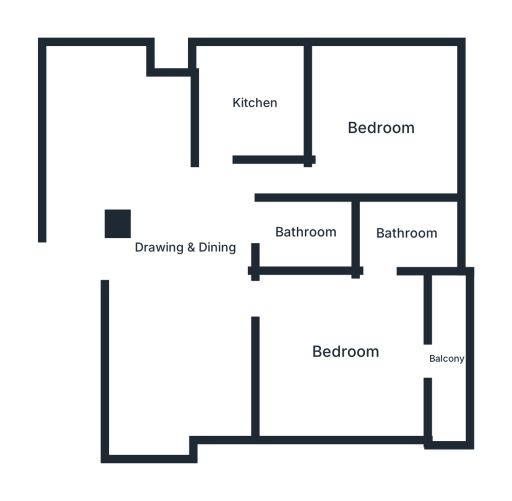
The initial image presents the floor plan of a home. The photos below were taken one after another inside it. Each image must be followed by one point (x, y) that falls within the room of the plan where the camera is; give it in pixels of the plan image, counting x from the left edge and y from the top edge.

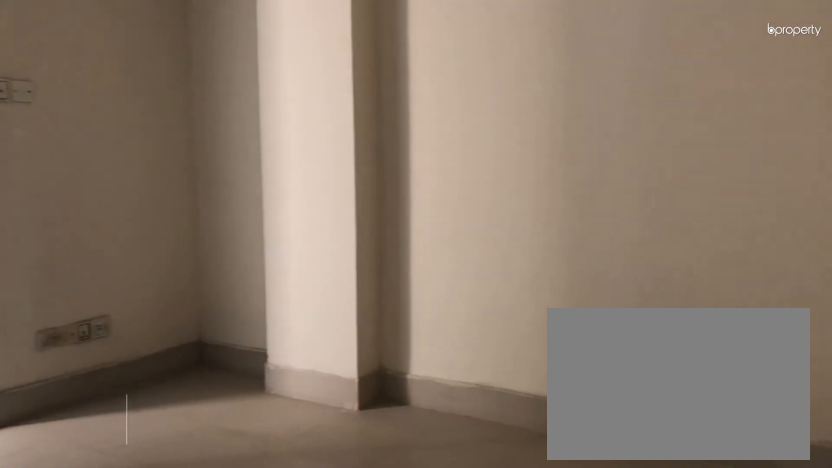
(342, 347)
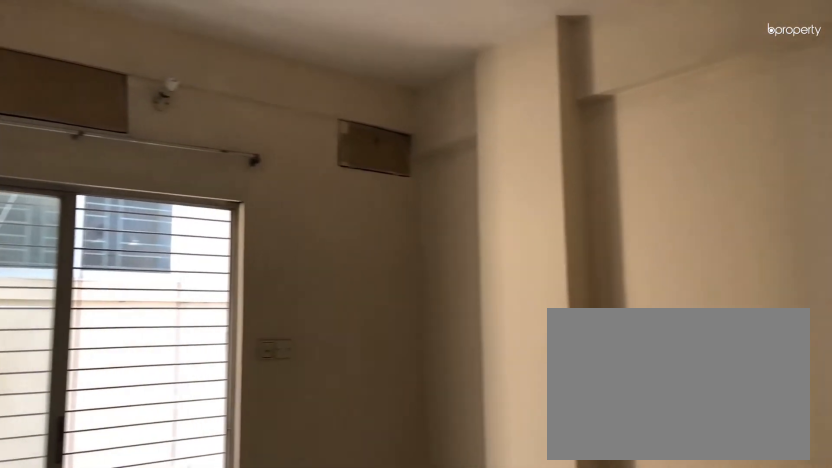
(343, 347)
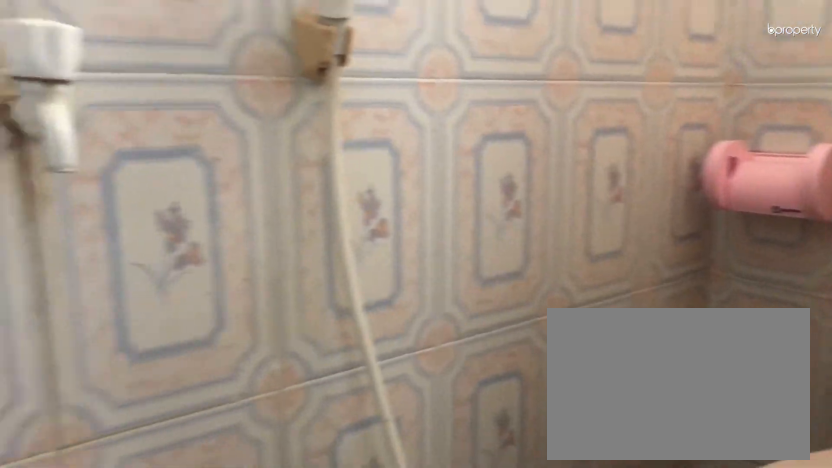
(408, 233)
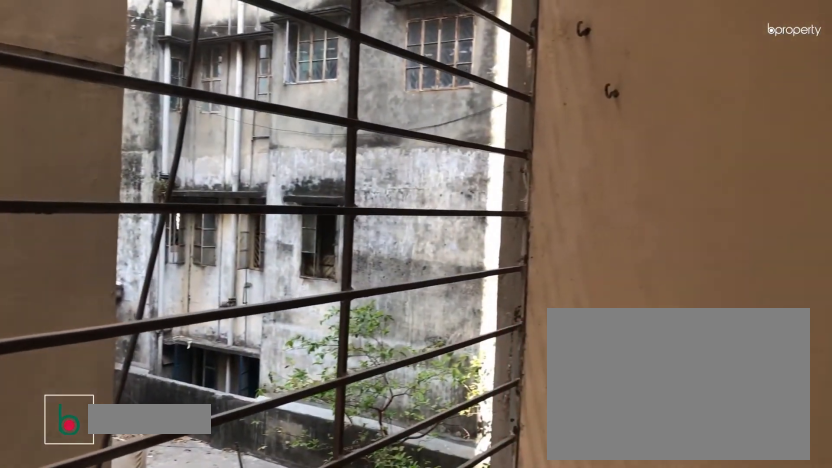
(446, 360)
